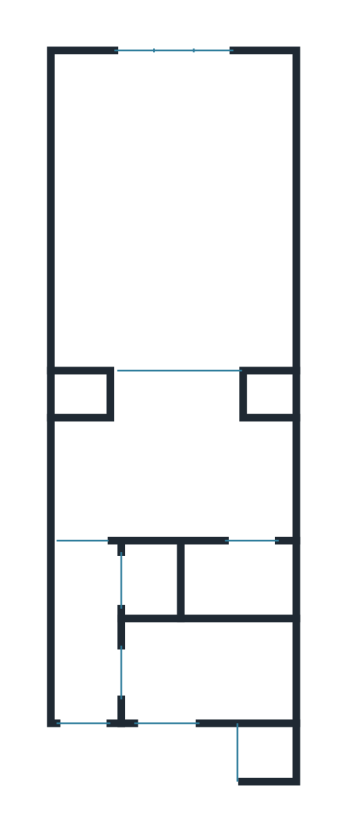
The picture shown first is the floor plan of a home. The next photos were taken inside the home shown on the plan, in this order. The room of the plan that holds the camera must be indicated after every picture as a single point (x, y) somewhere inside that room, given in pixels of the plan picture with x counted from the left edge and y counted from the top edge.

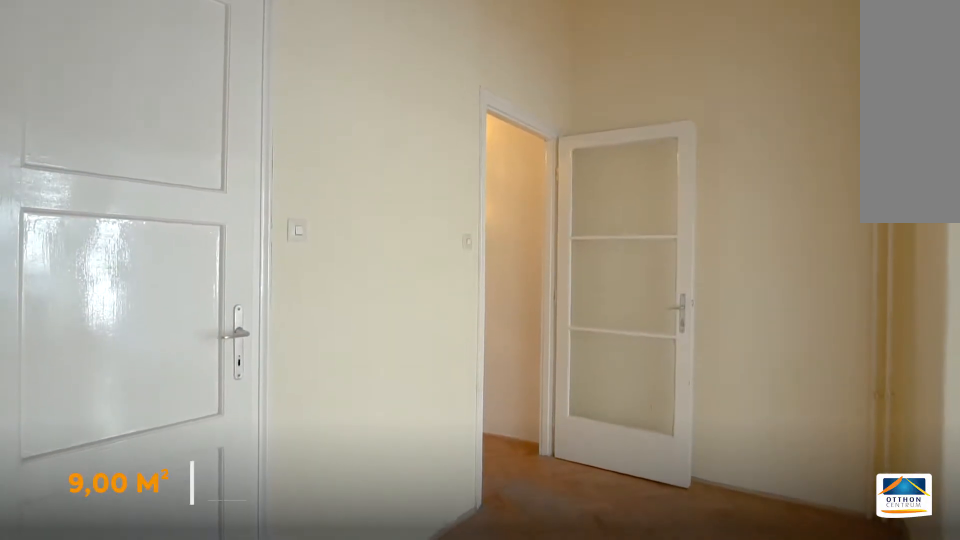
(179, 469)
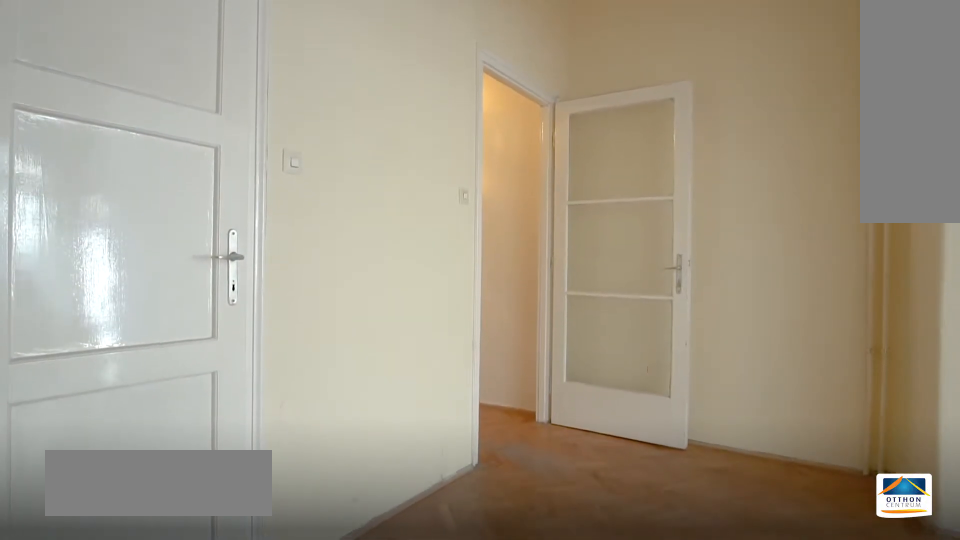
(179, 469)
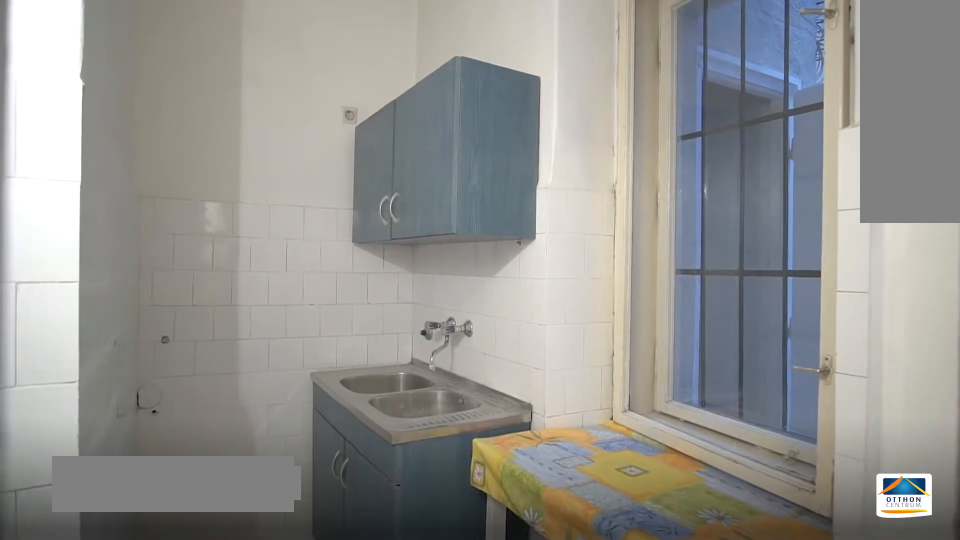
(204, 671)
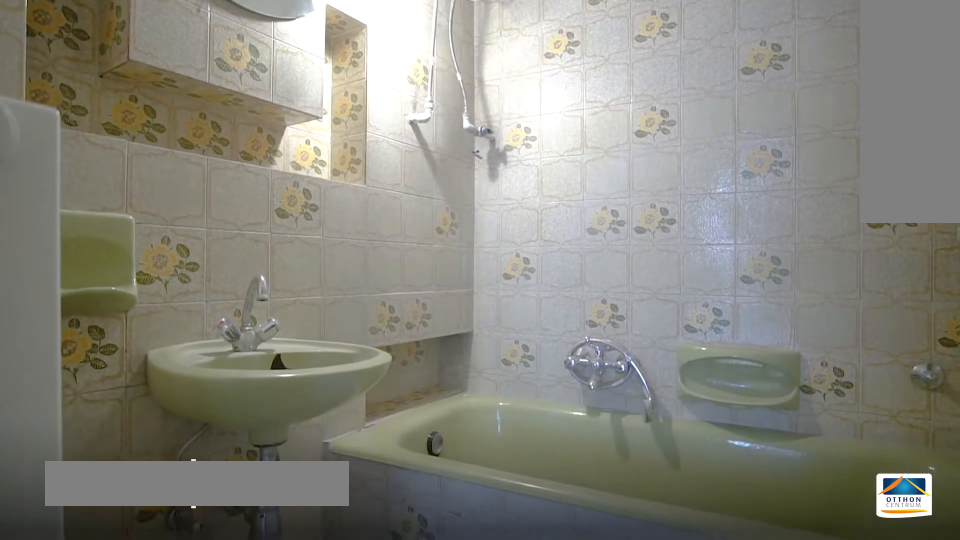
(238, 575)
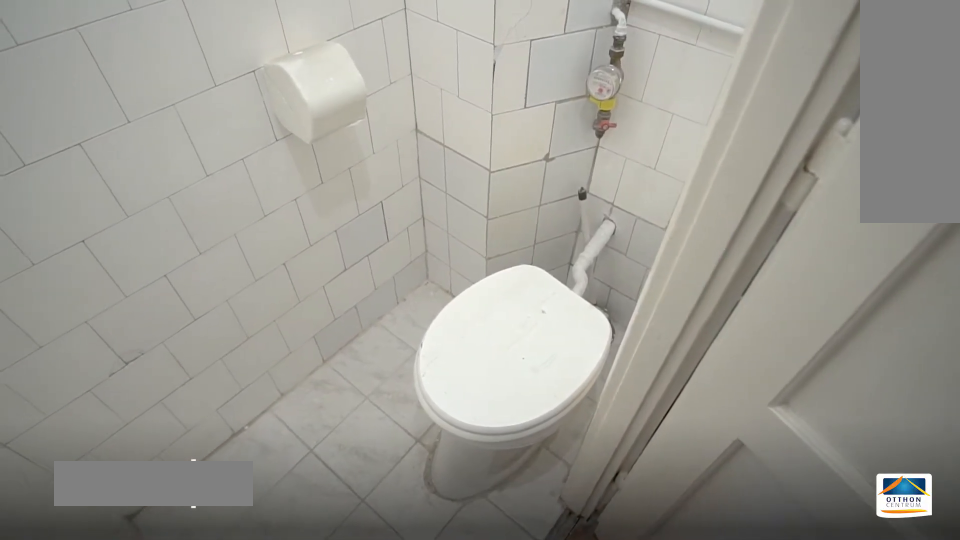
(152, 579)
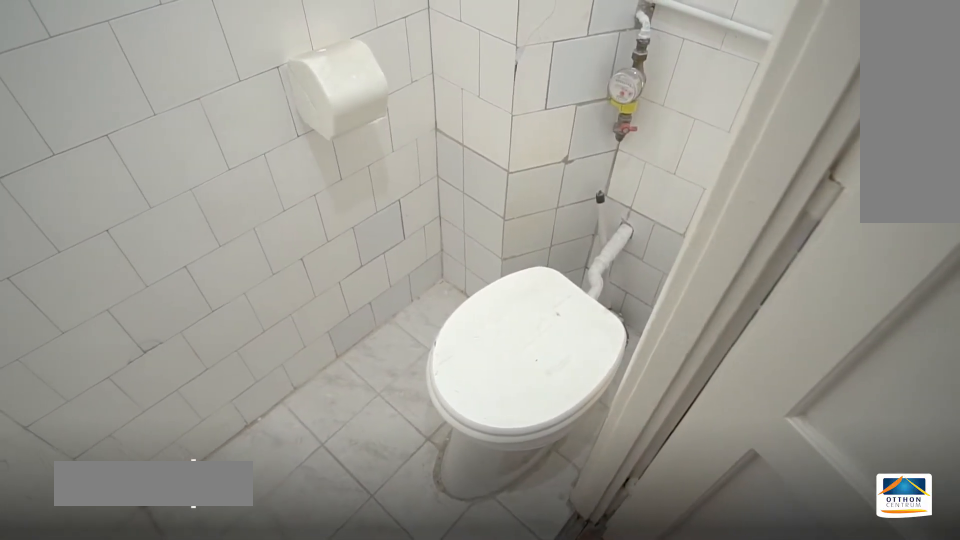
(152, 579)
